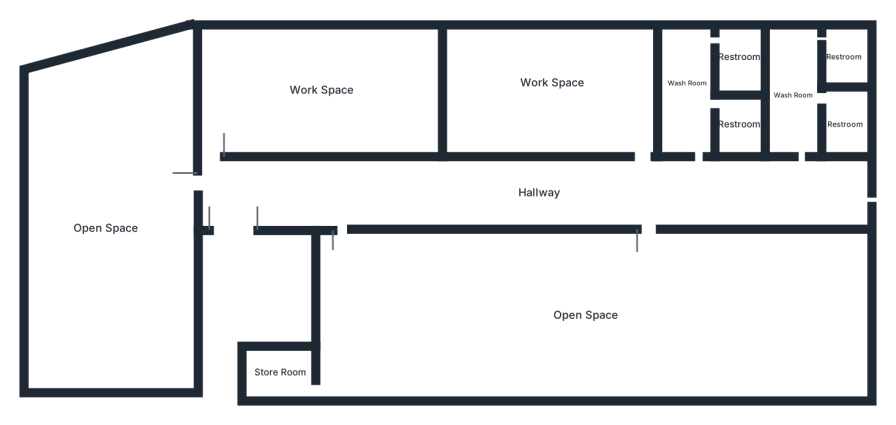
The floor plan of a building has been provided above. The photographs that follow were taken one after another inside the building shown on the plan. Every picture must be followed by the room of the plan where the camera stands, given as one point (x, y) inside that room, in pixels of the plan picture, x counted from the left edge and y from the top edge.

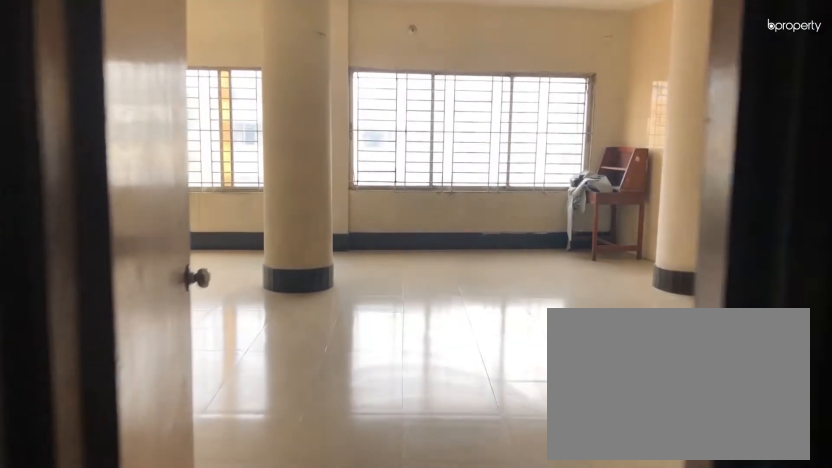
(238, 196)
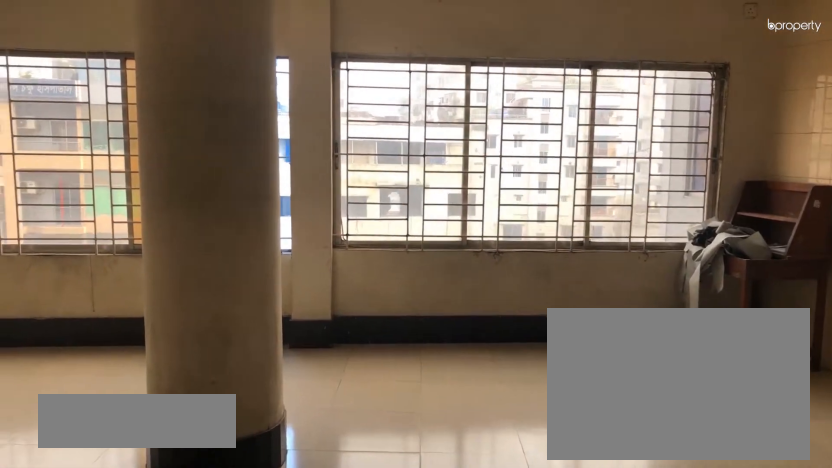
(103, 229)
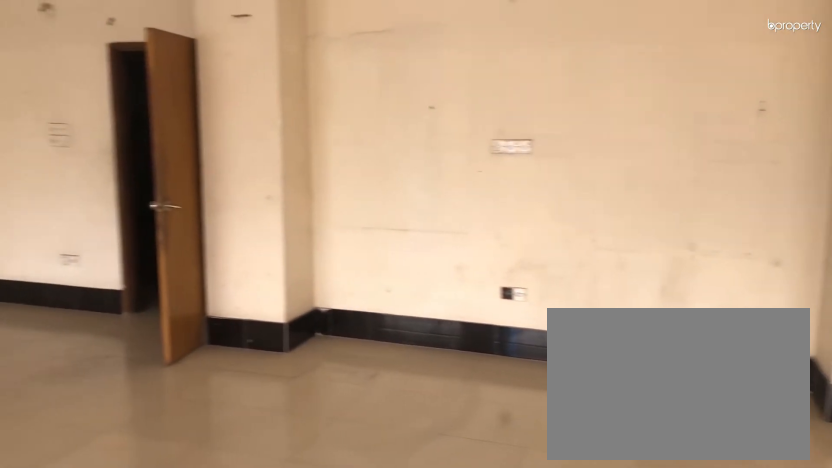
(103, 229)
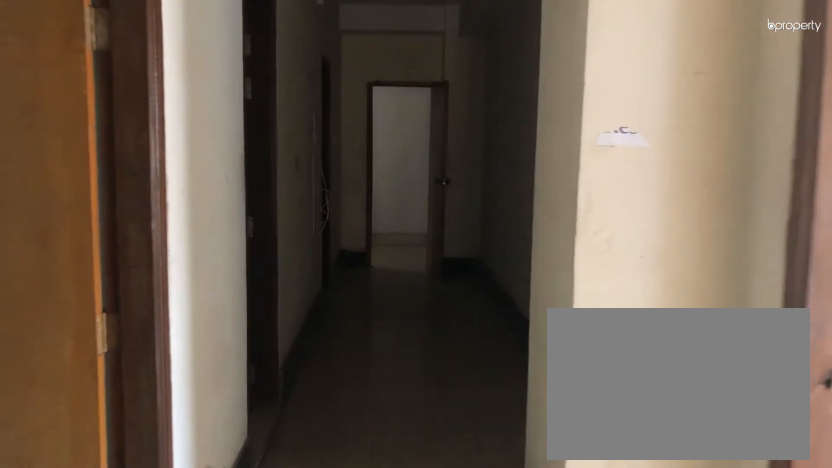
(541, 197)
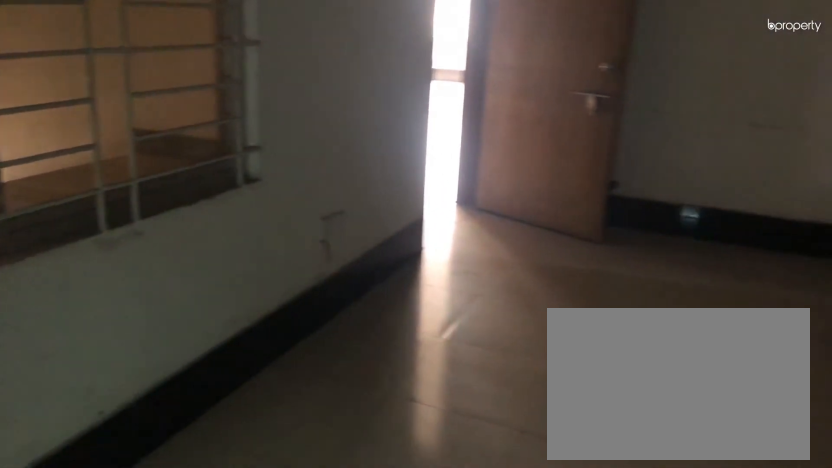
(314, 90)
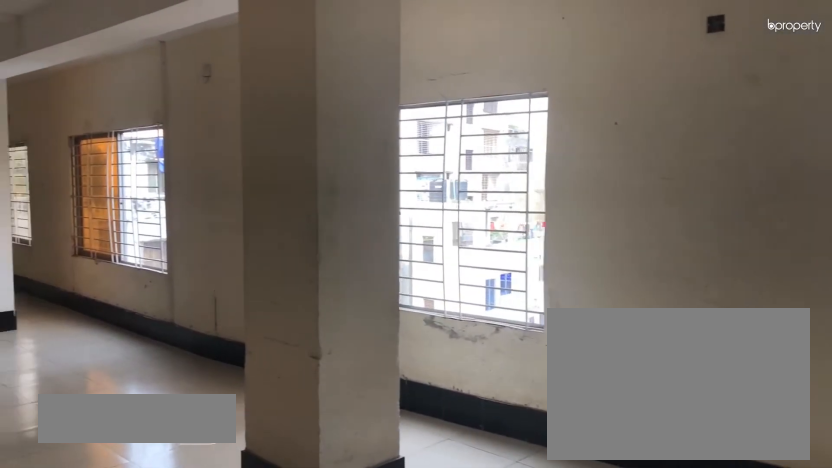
(584, 317)
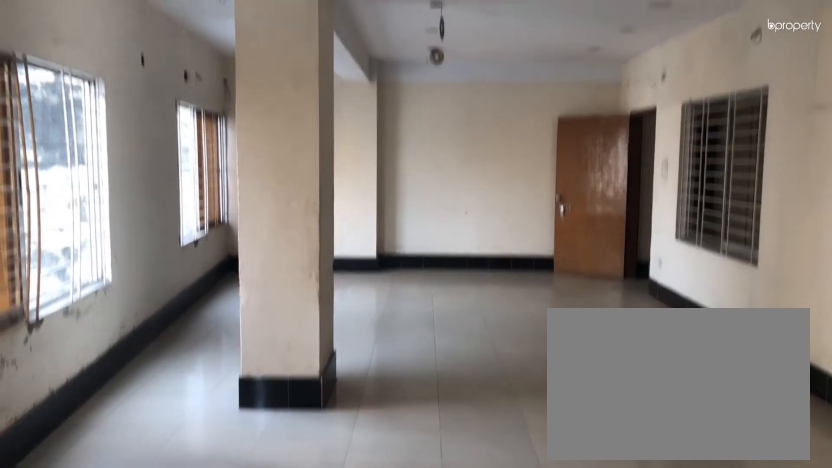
(584, 317)
